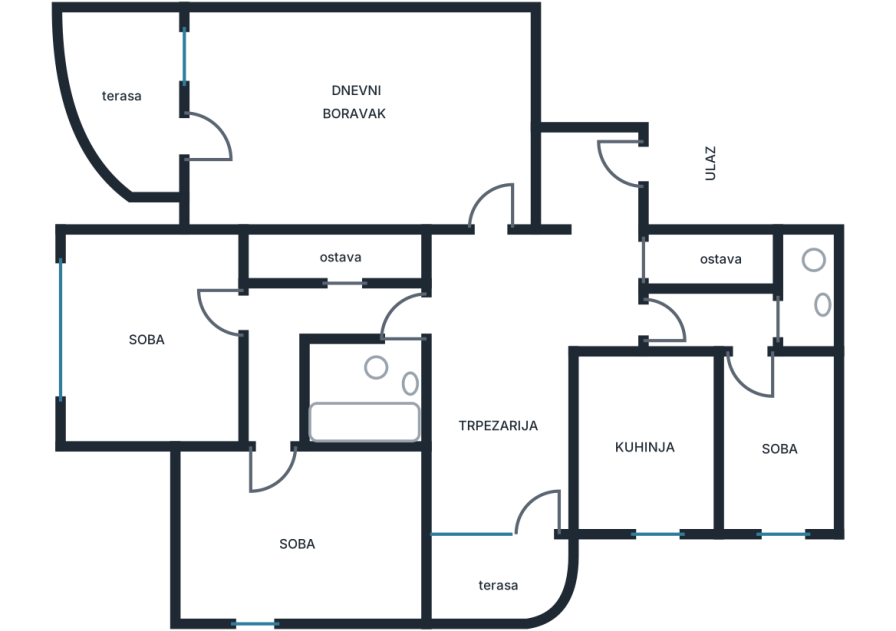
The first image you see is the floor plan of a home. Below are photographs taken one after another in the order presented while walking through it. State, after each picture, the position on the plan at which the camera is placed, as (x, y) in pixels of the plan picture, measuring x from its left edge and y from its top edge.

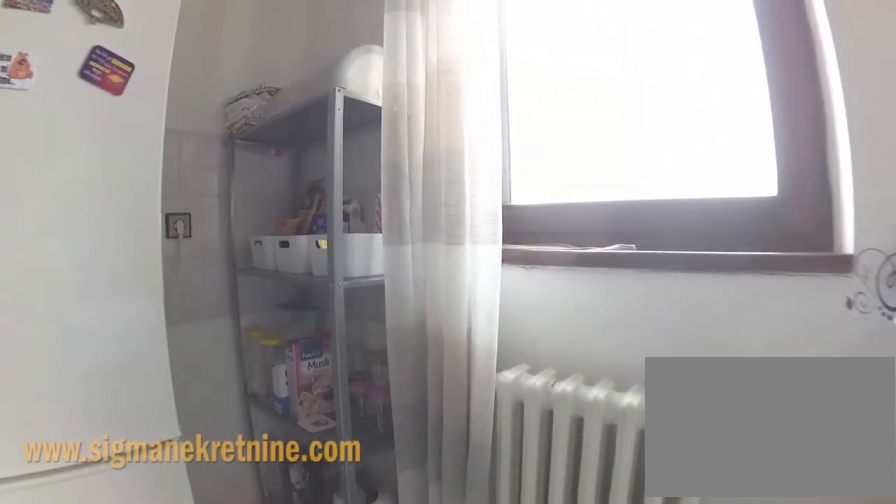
(649, 475)
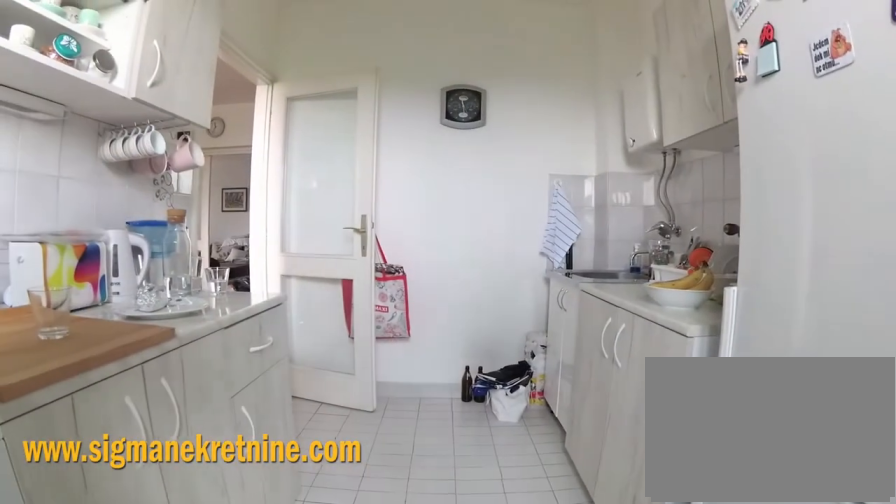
(633, 530)
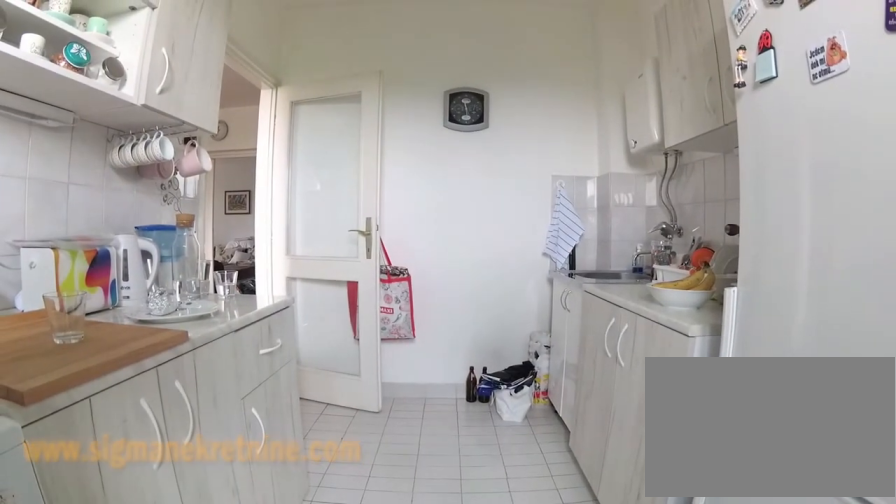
(649, 537)
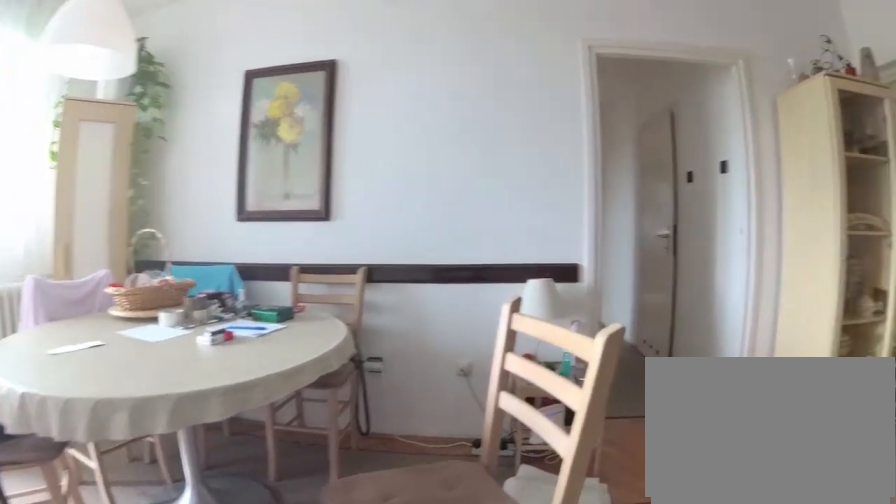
(566, 394)
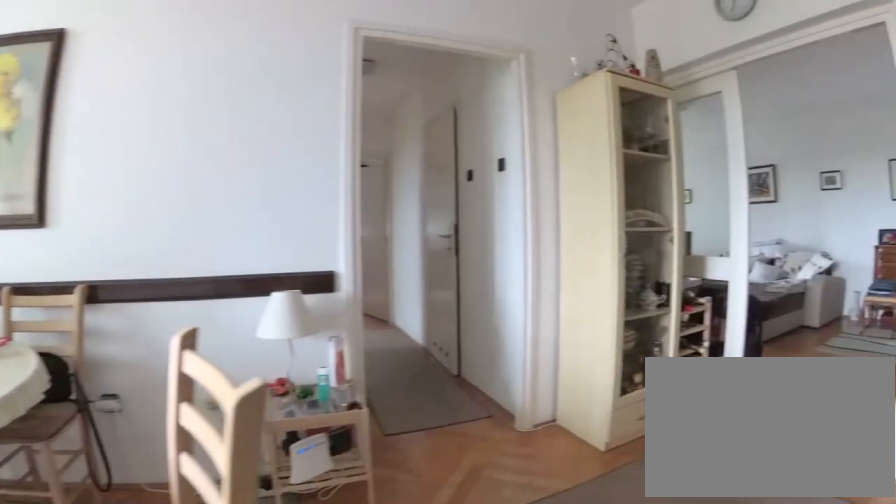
(547, 401)
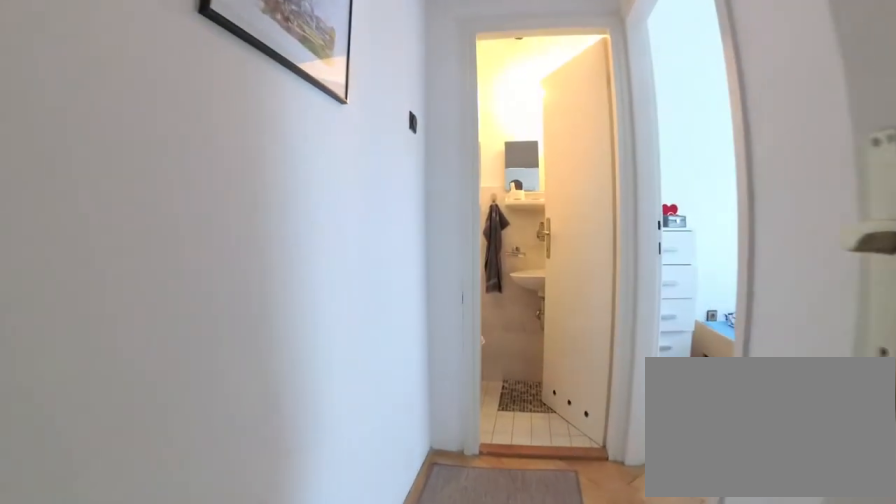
(642, 323)
